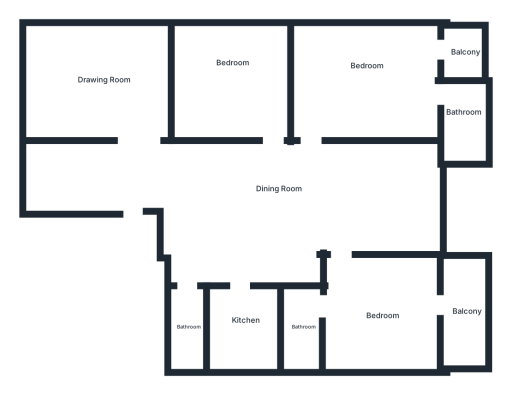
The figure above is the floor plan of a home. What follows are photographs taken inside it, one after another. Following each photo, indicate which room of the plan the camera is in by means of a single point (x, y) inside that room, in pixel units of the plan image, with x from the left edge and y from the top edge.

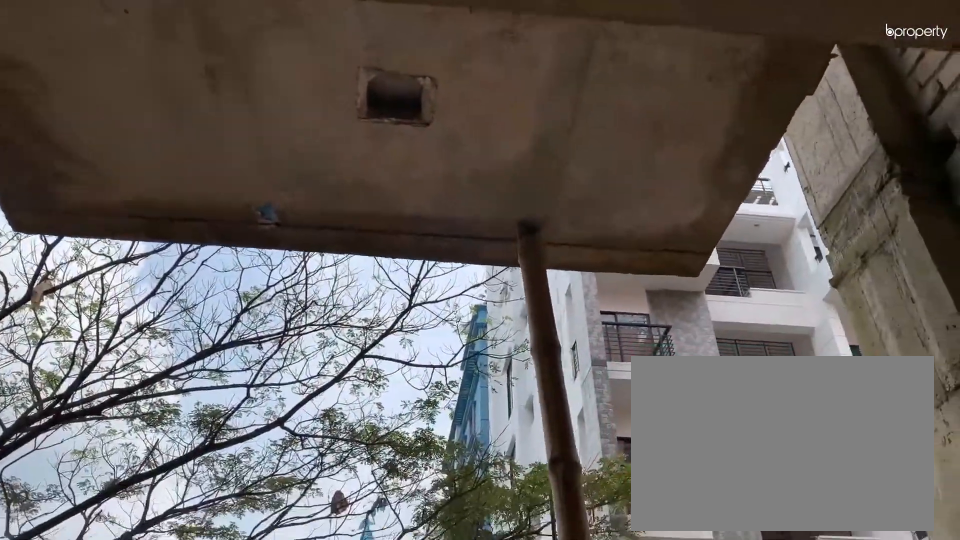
(465, 314)
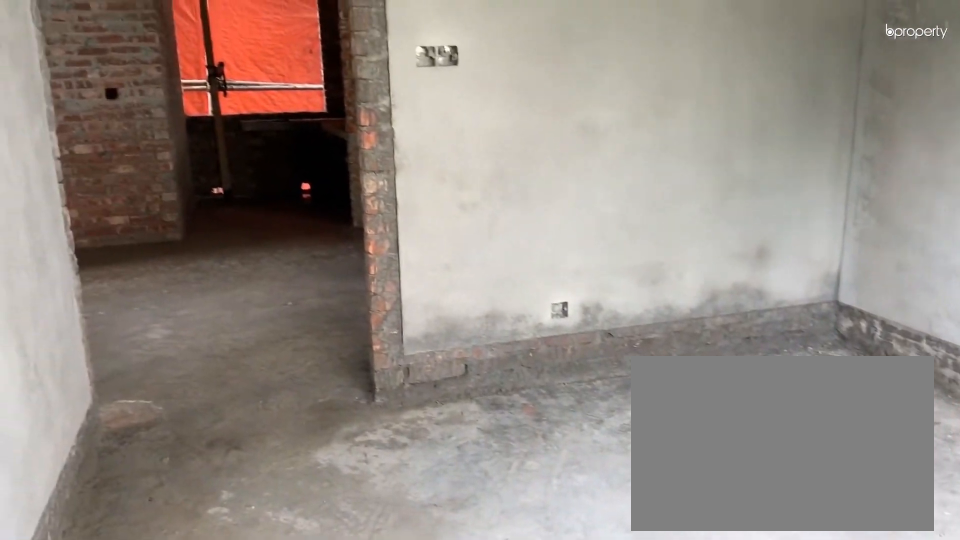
(227, 70)
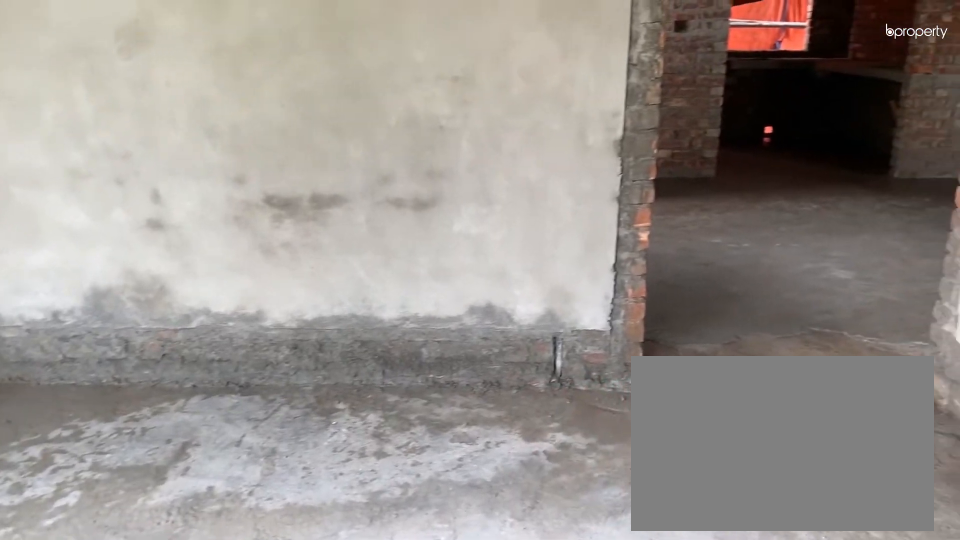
(368, 69)
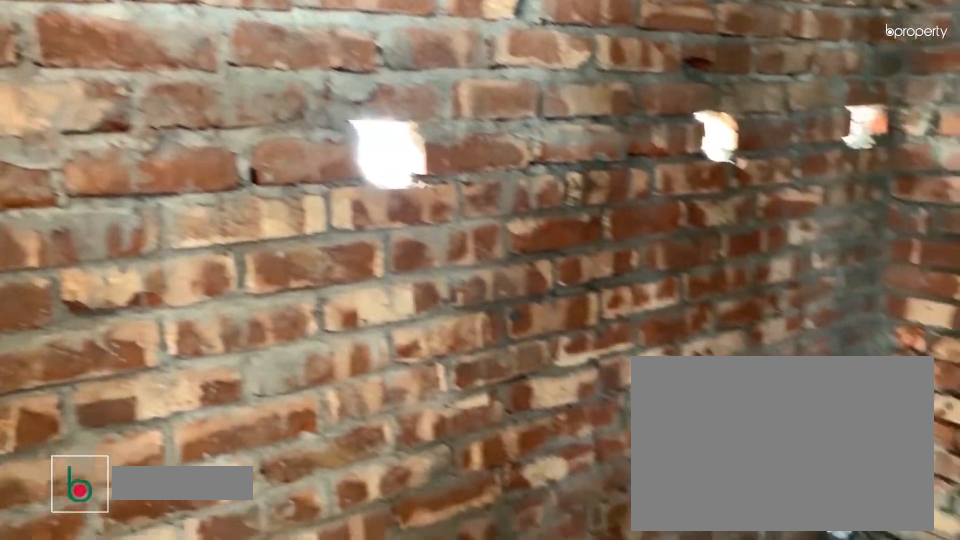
(464, 119)
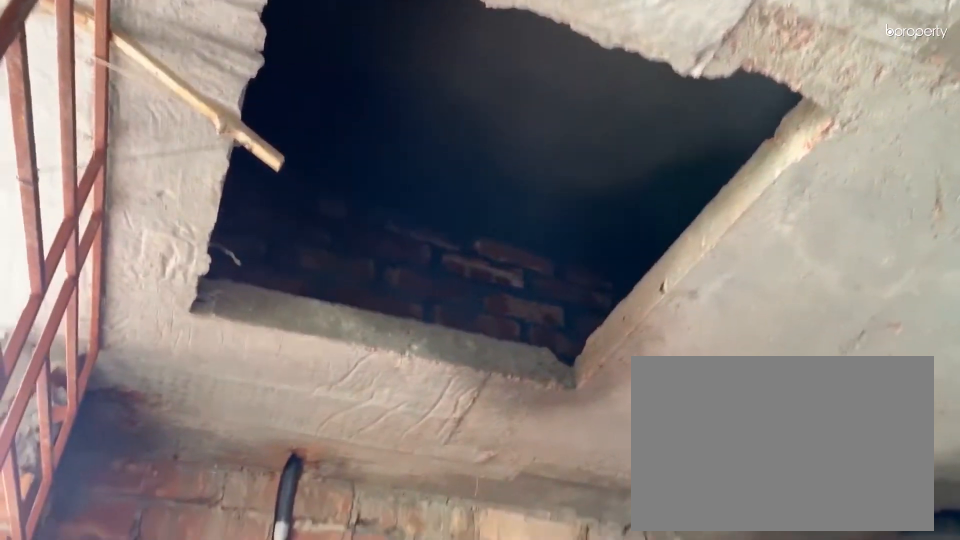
(464, 120)
